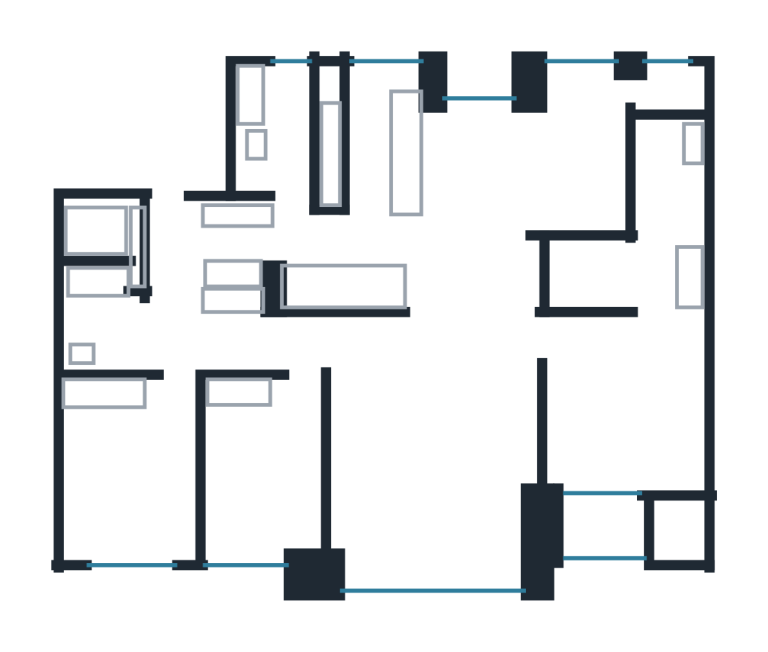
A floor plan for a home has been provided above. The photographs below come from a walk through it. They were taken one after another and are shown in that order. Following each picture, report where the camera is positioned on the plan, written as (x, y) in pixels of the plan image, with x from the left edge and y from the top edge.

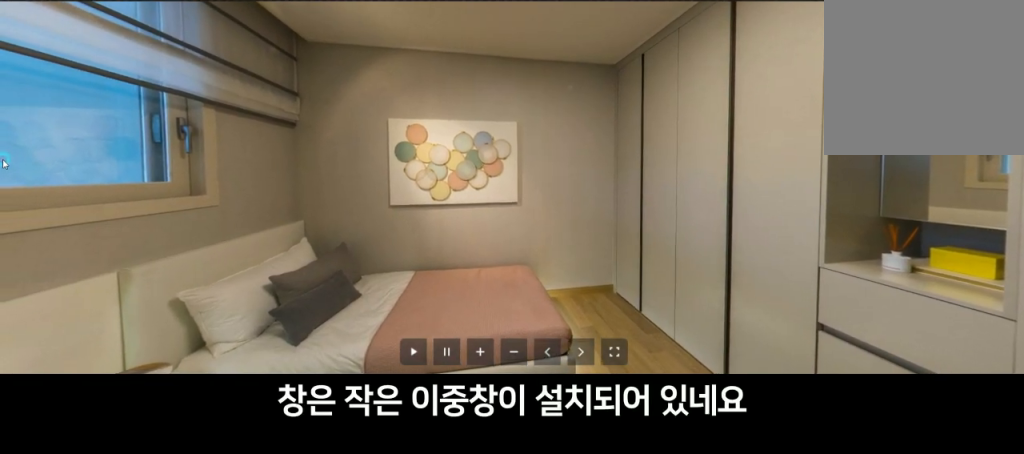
(132, 465)
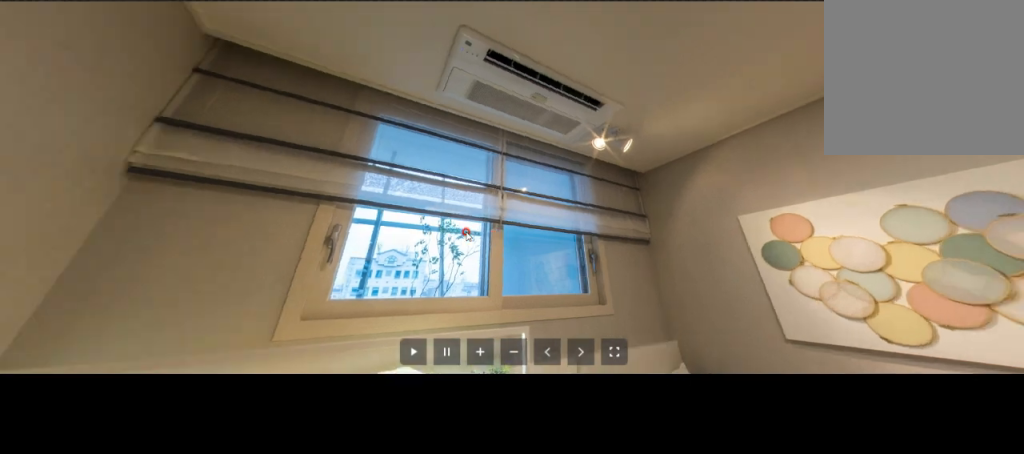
(129, 464)
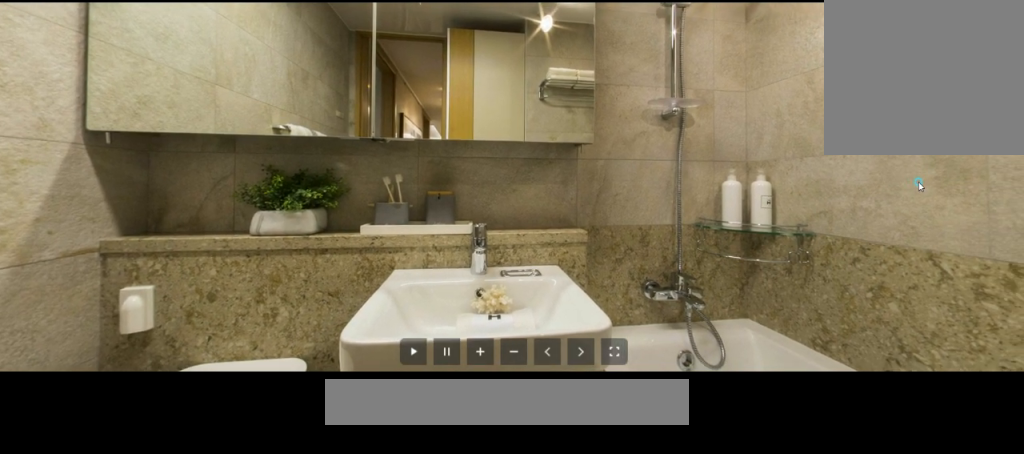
(74, 310)
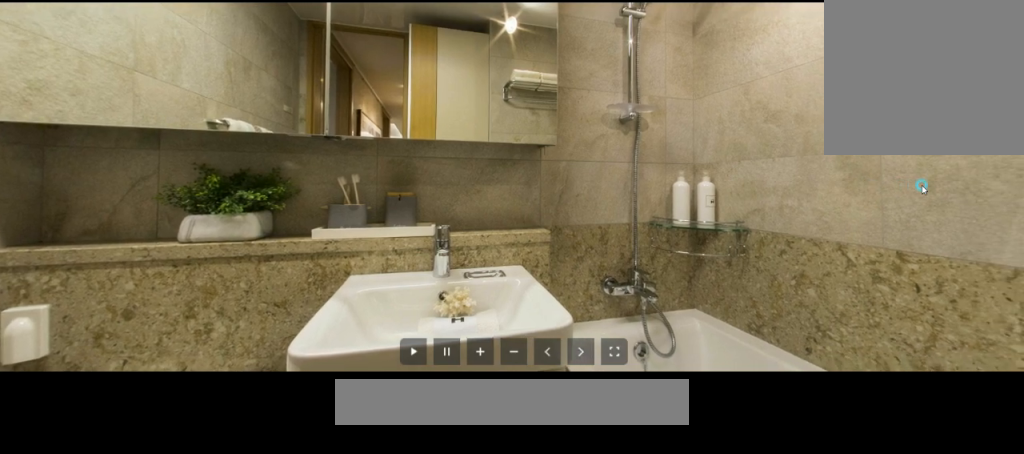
(75, 297)
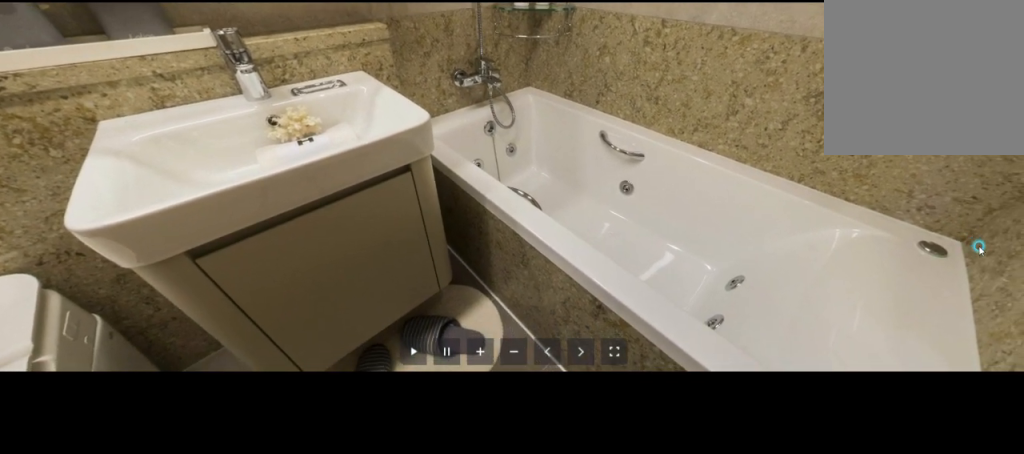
(80, 255)
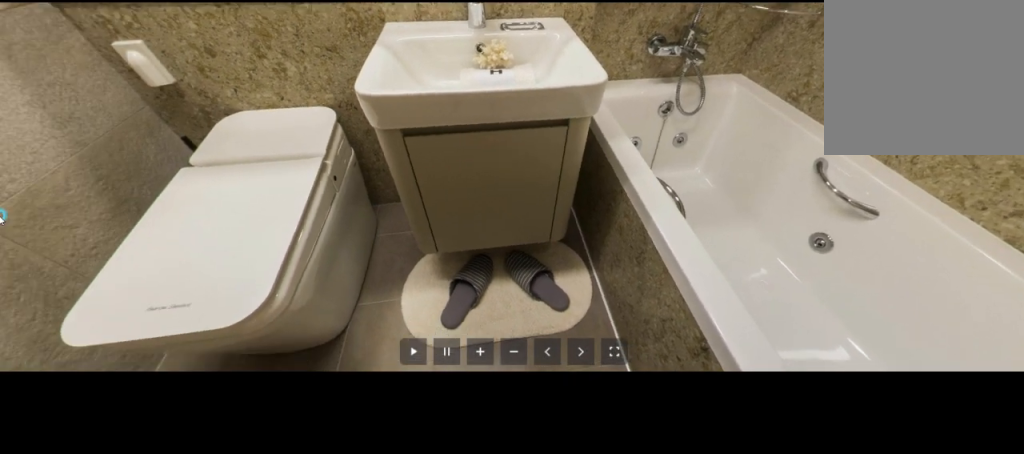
(76, 297)
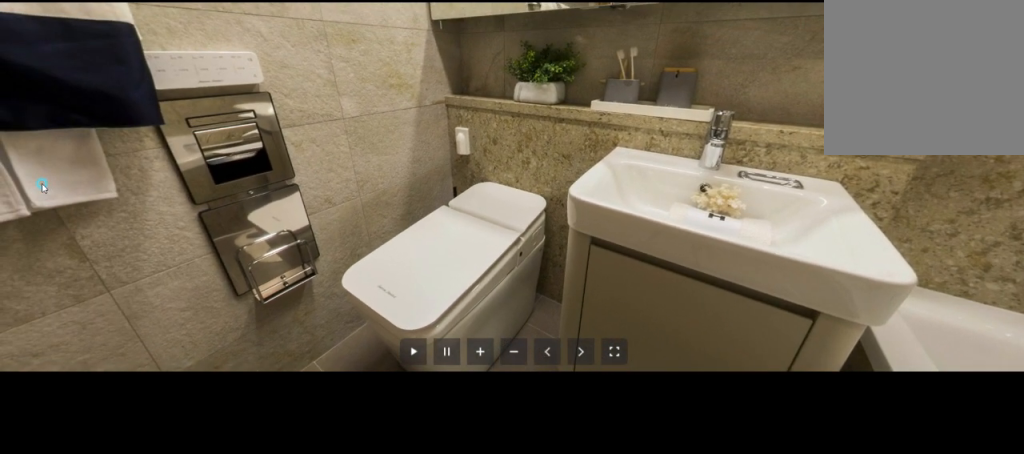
(78, 330)
